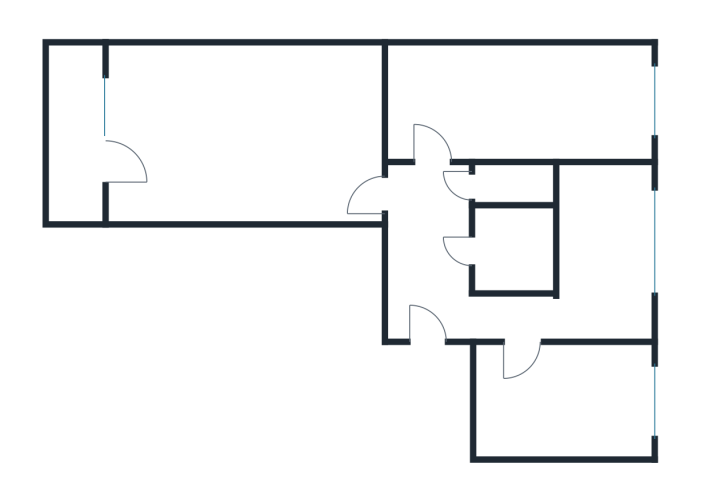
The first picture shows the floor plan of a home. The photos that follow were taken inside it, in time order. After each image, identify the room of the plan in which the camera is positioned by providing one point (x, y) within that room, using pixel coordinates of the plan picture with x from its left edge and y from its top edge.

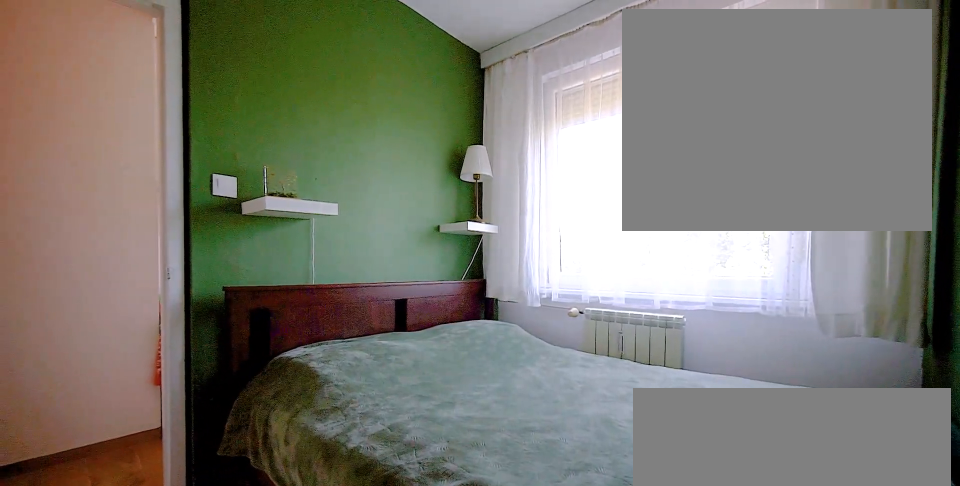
(565, 403)
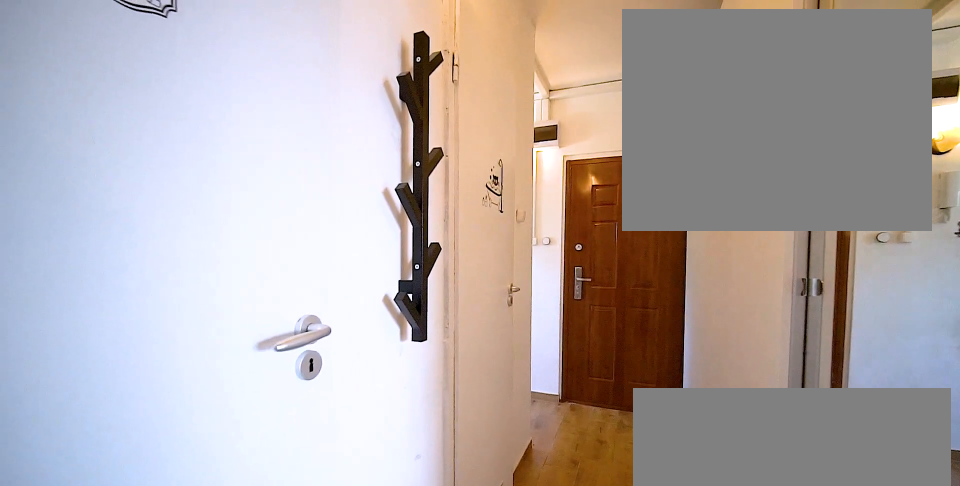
(421, 210)
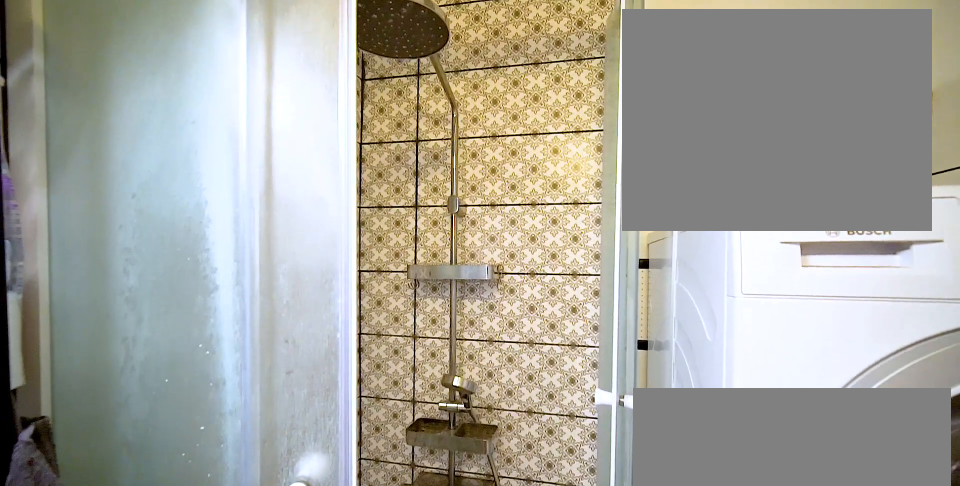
(512, 250)
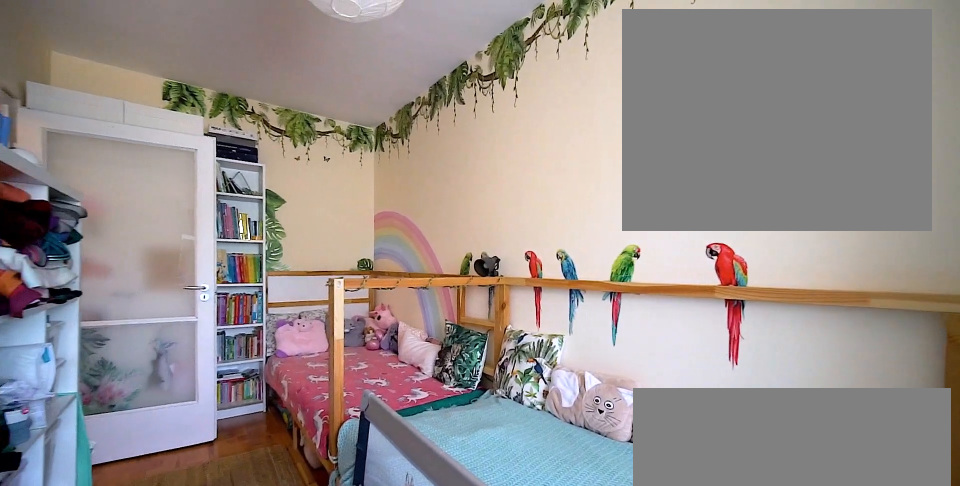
(537, 103)
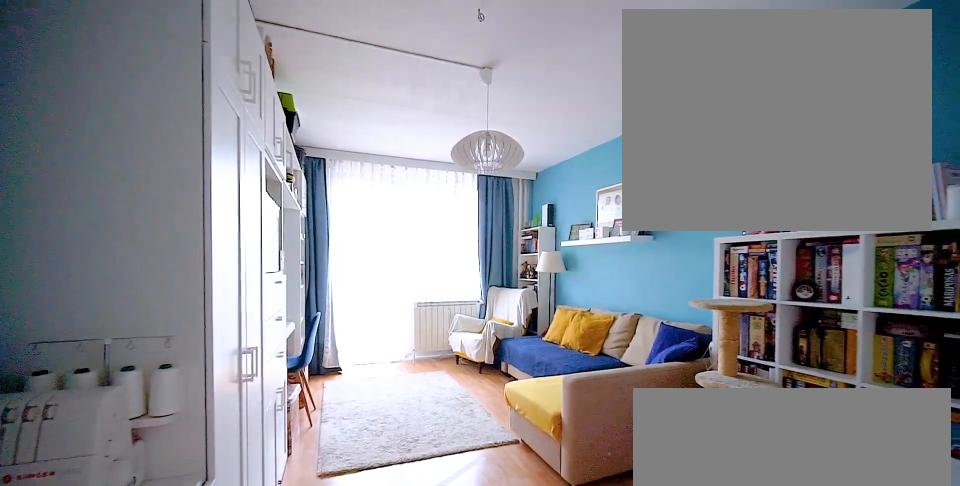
(251, 134)
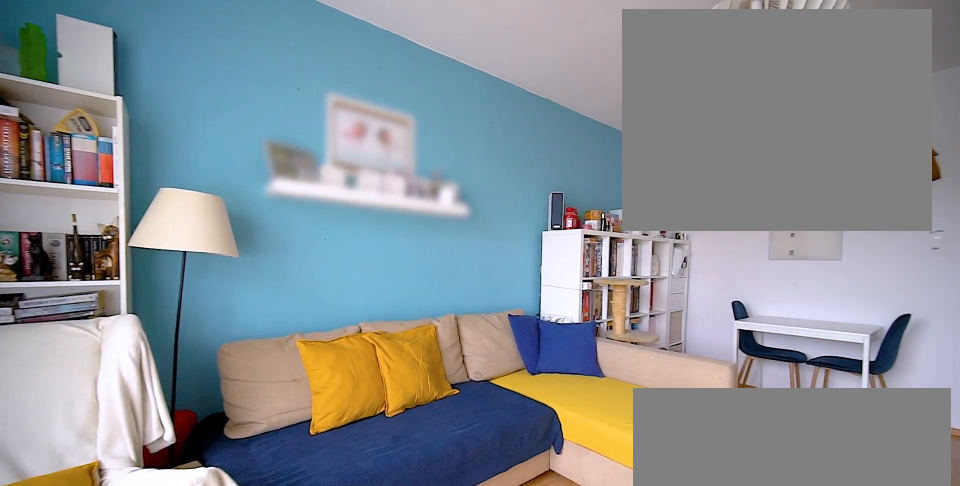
(251, 135)
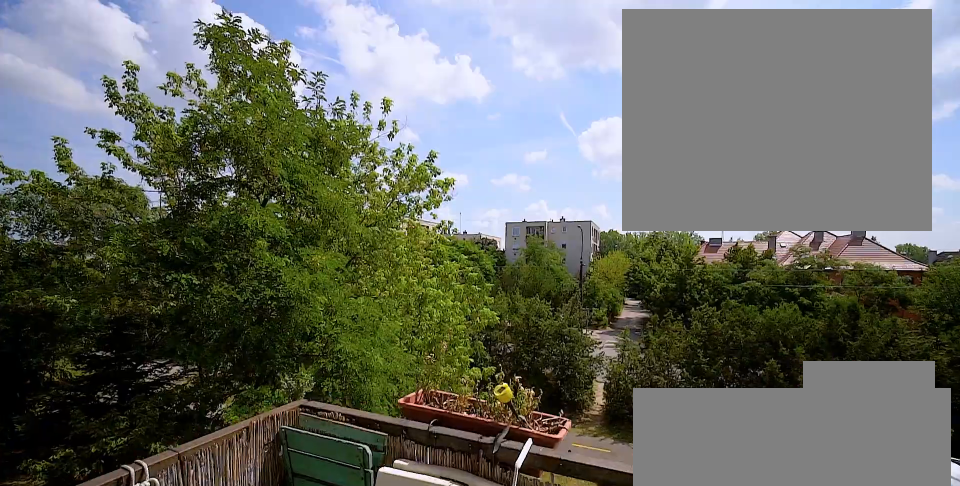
(77, 135)
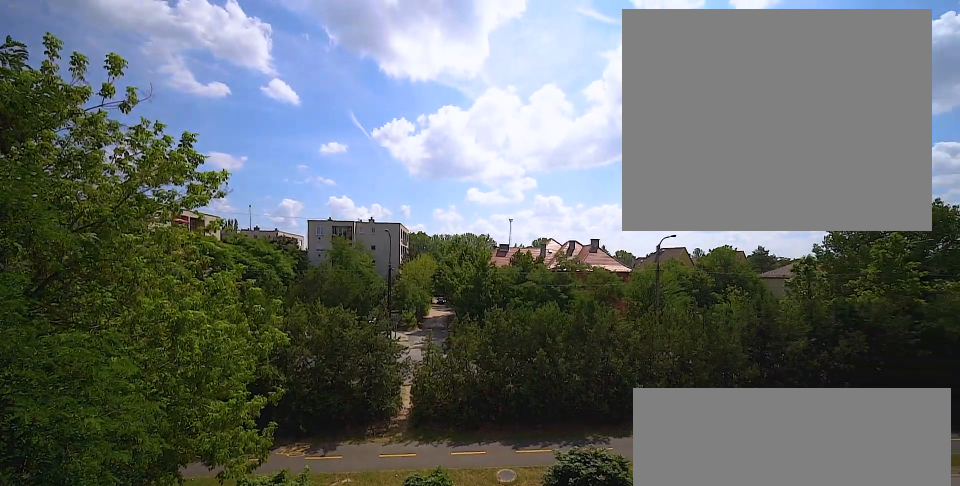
(77, 135)
